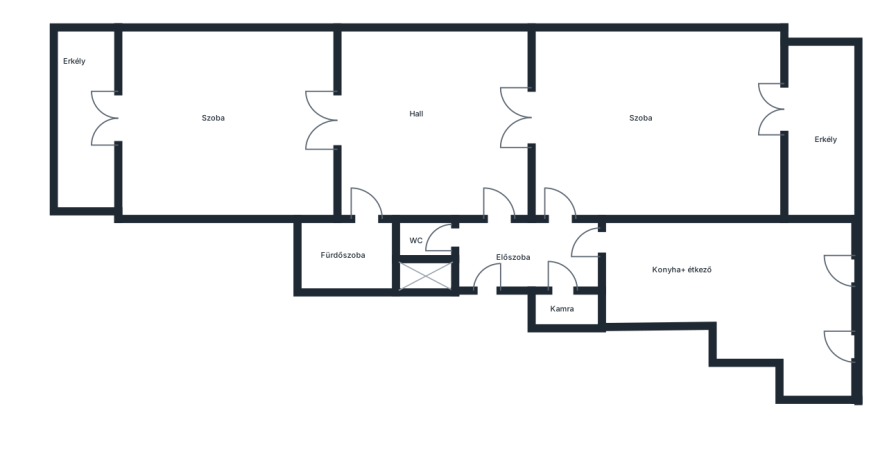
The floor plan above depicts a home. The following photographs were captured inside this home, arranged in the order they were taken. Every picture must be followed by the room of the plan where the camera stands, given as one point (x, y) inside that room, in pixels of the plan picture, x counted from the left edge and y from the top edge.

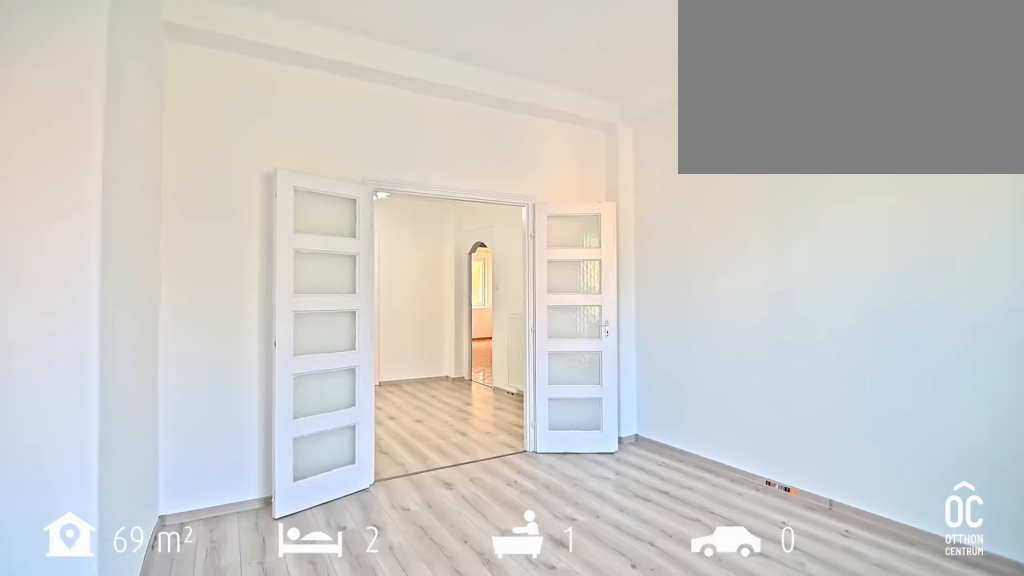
(222, 125)
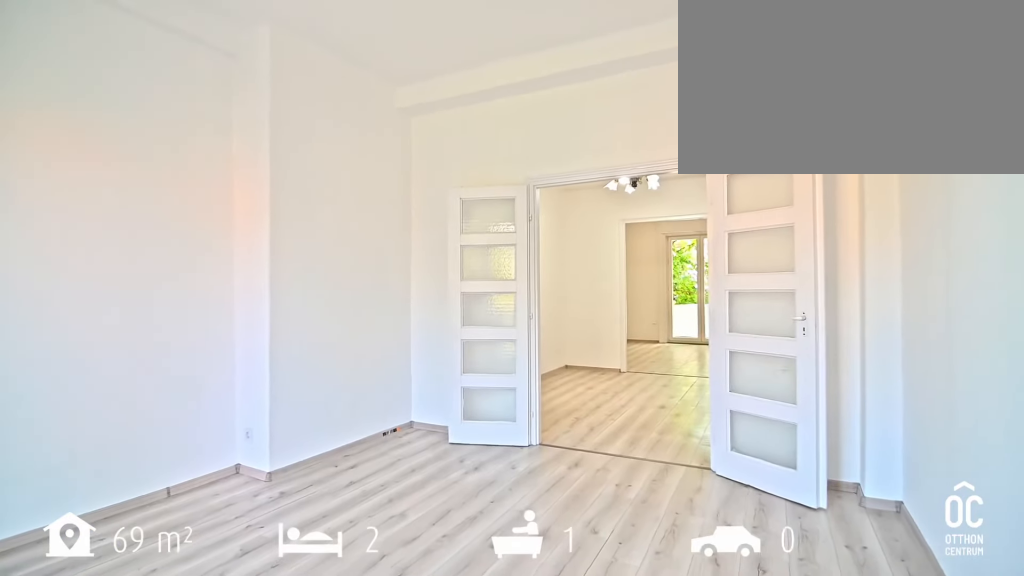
(222, 125)
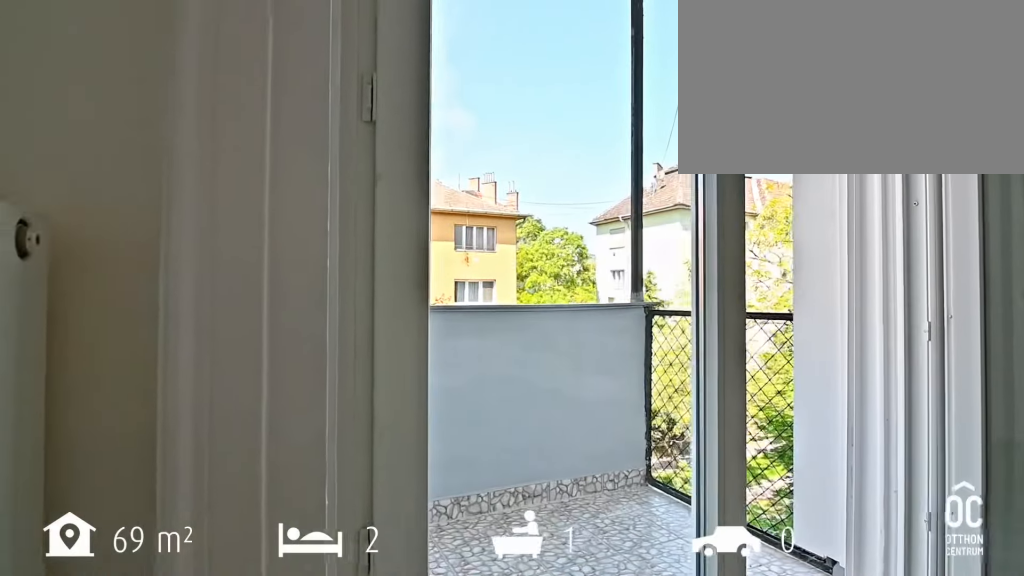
(79, 122)
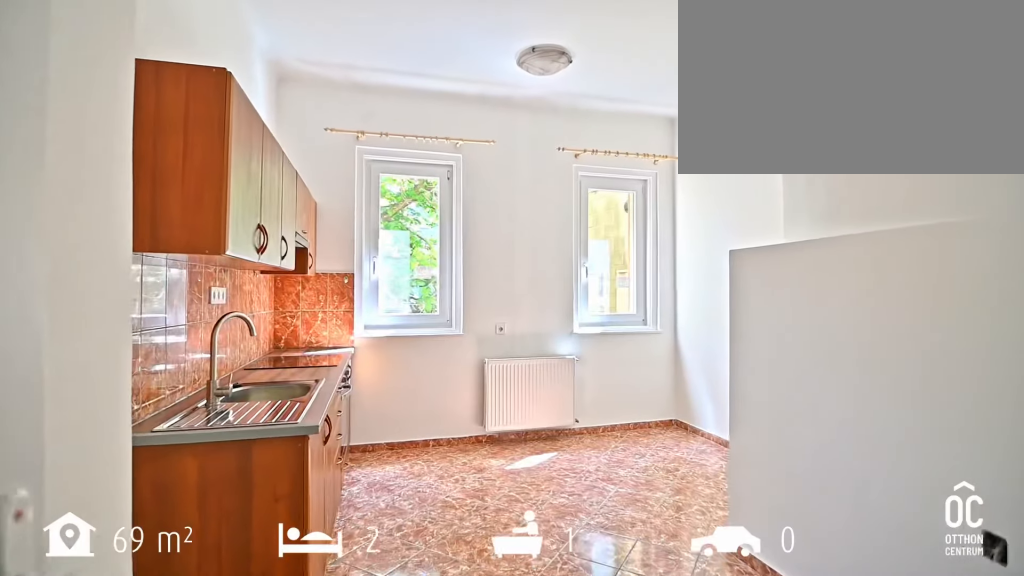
(748, 288)
